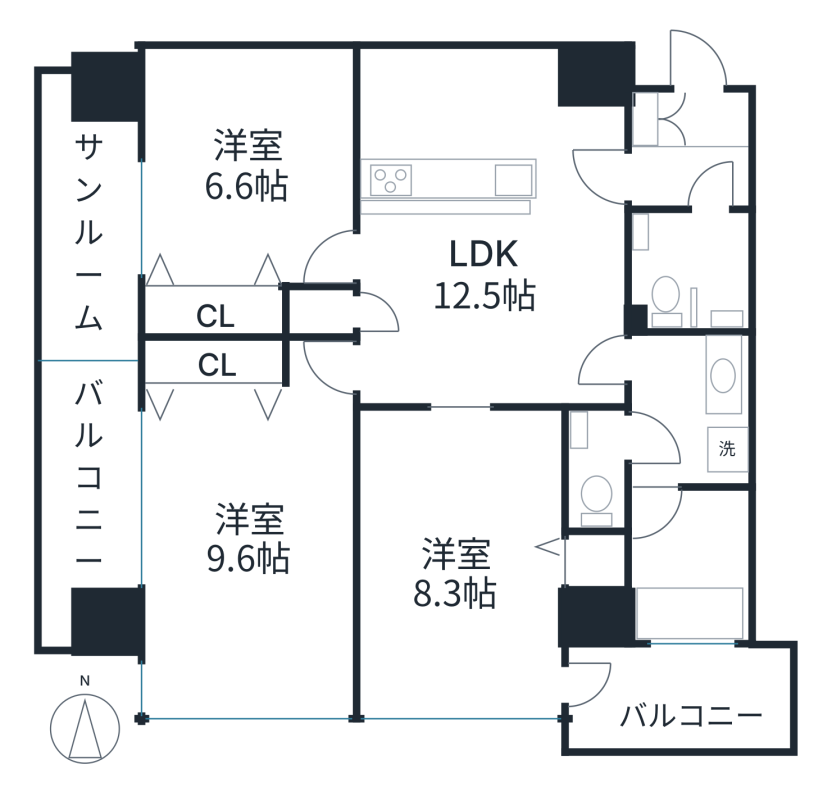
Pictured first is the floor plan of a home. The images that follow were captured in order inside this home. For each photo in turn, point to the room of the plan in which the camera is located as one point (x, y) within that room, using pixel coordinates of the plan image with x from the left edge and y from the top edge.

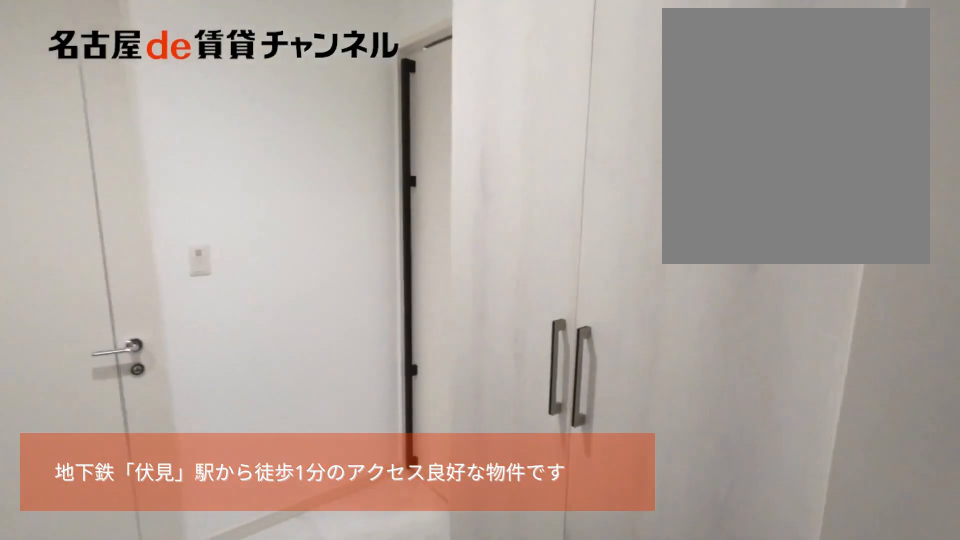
(693, 115)
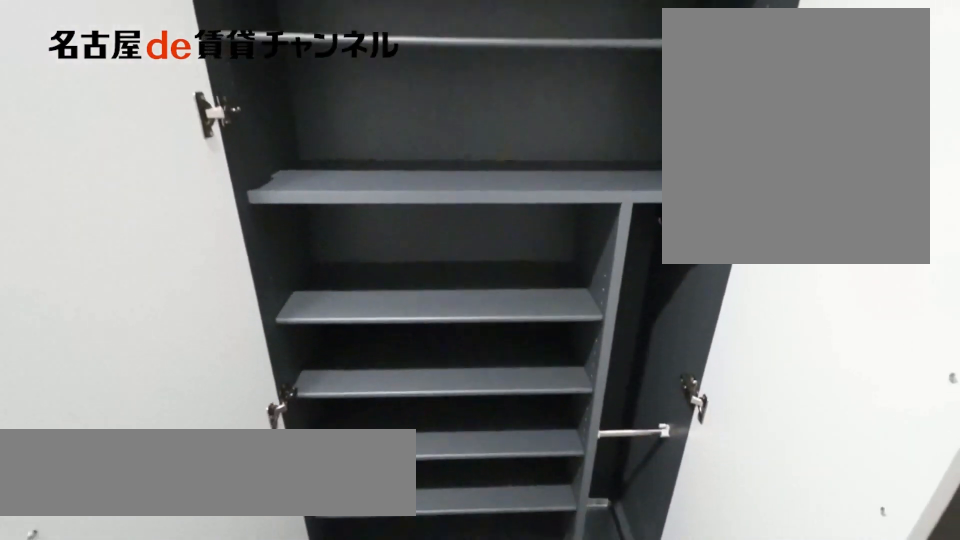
(693, 115)
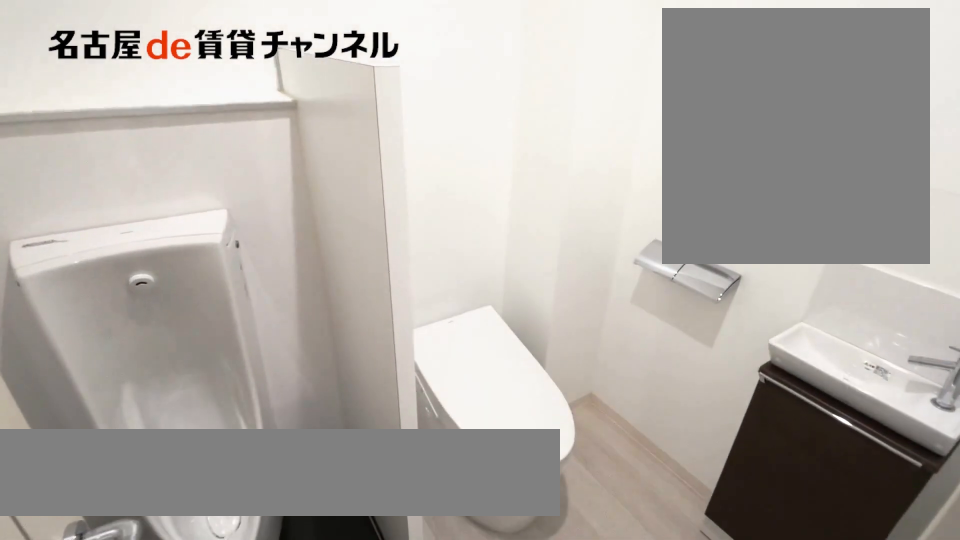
(690, 266)
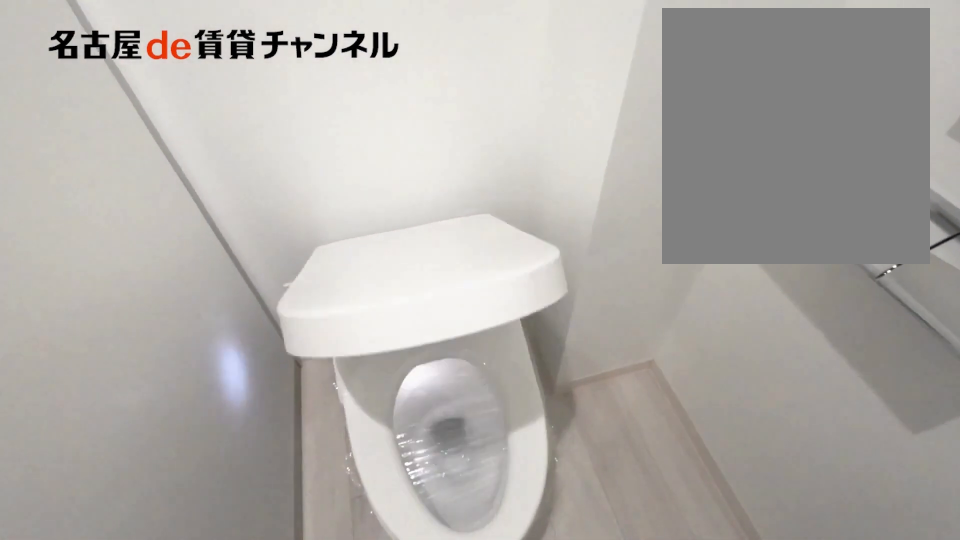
(690, 266)
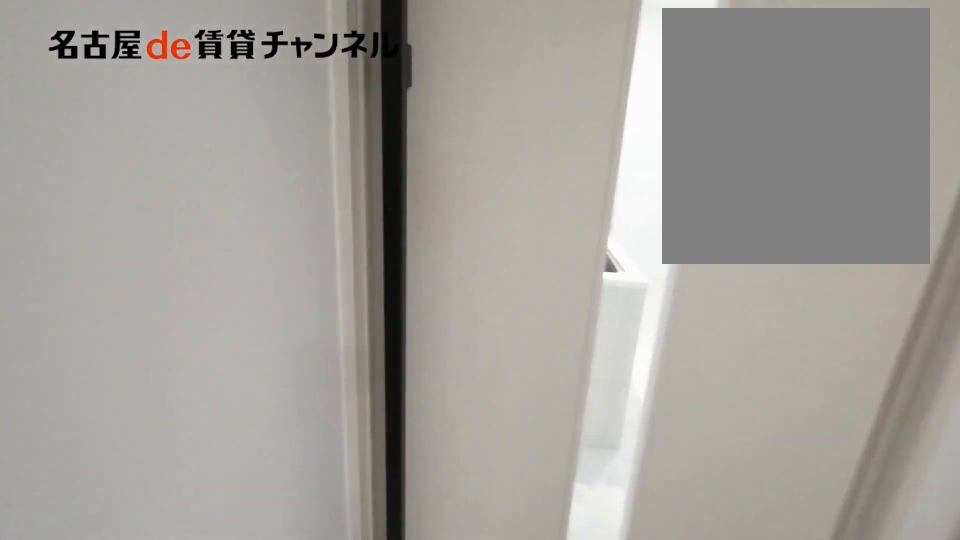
(686, 173)
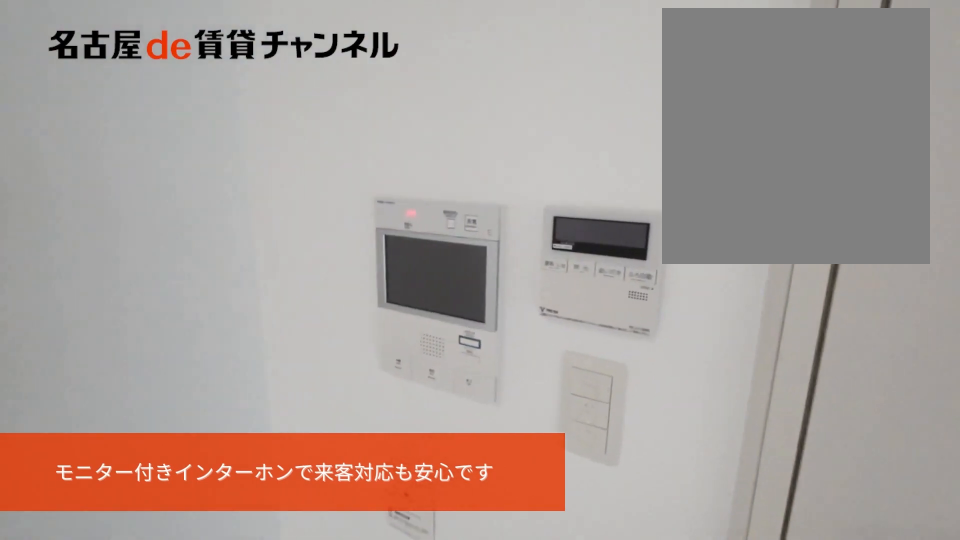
(500, 128)
